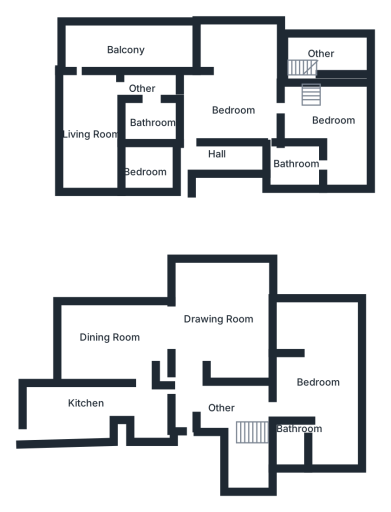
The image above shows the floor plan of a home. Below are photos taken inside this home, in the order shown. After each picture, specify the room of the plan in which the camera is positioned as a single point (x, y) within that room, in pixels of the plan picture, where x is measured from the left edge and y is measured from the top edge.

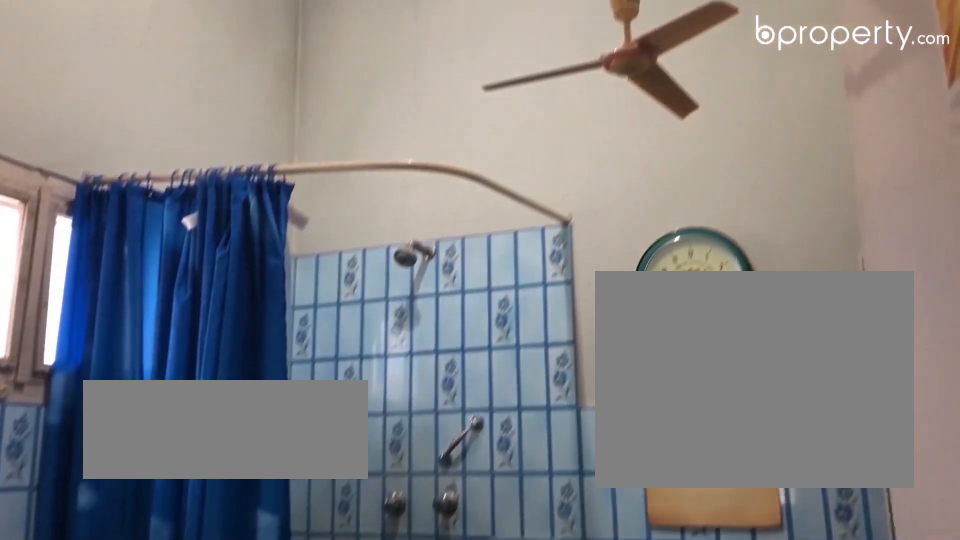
(298, 160)
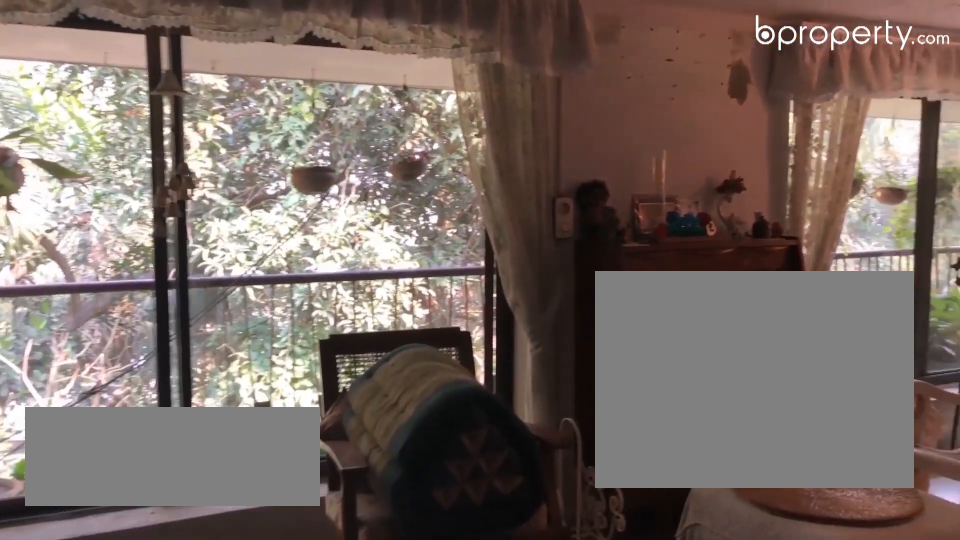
(93, 116)
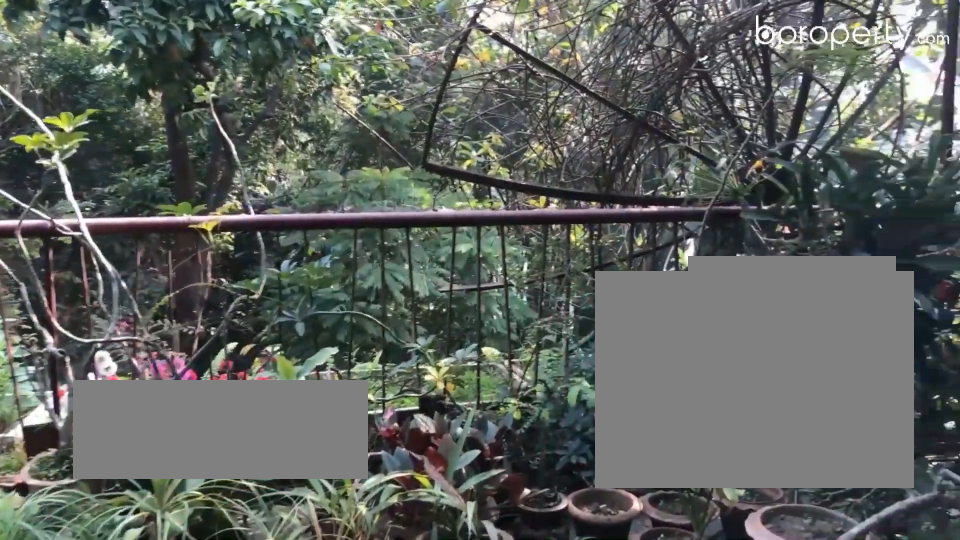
(124, 48)
